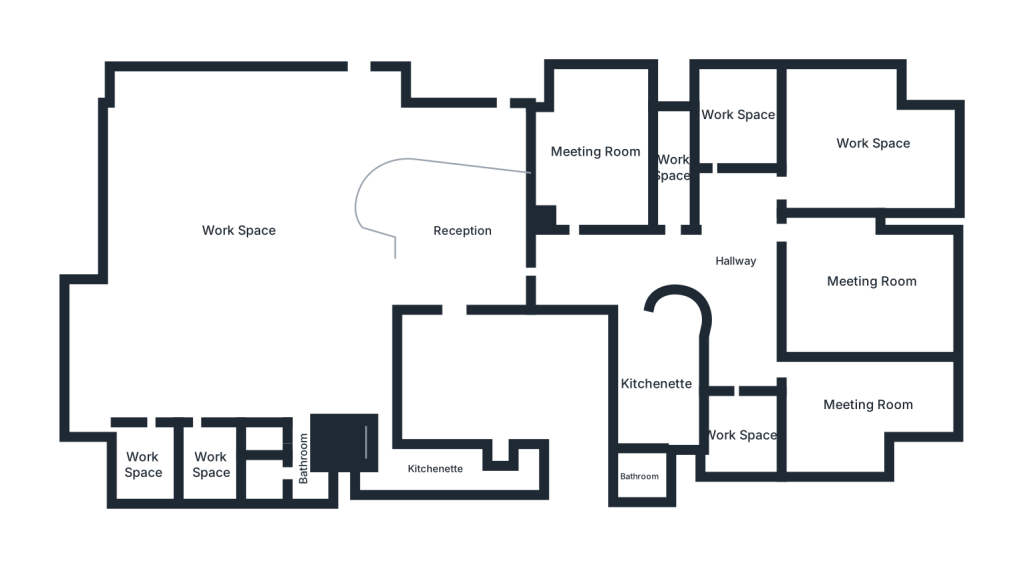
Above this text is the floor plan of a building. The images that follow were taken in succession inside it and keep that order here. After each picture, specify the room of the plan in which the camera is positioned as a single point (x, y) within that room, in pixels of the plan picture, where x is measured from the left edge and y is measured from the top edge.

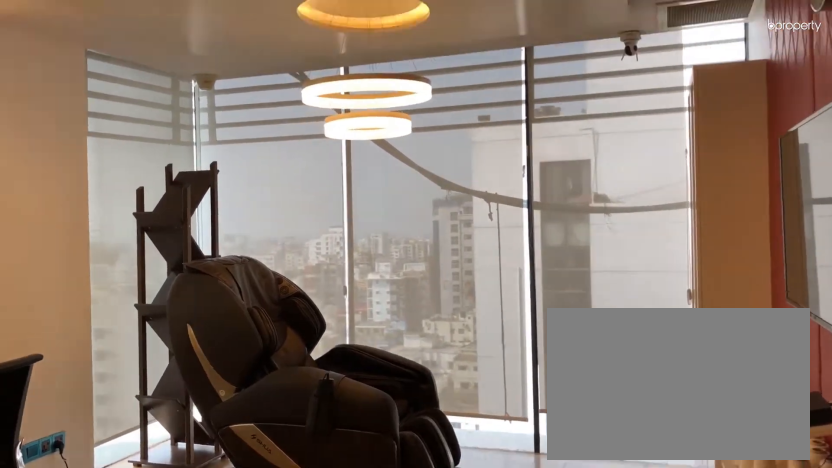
(867, 407)
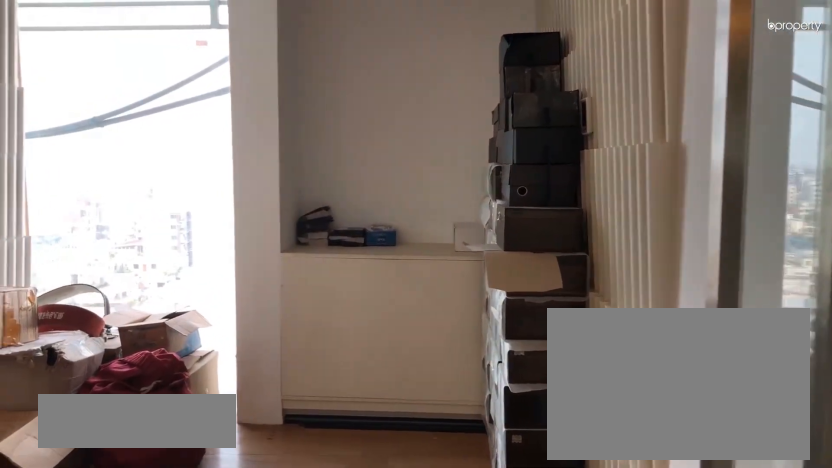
(739, 434)
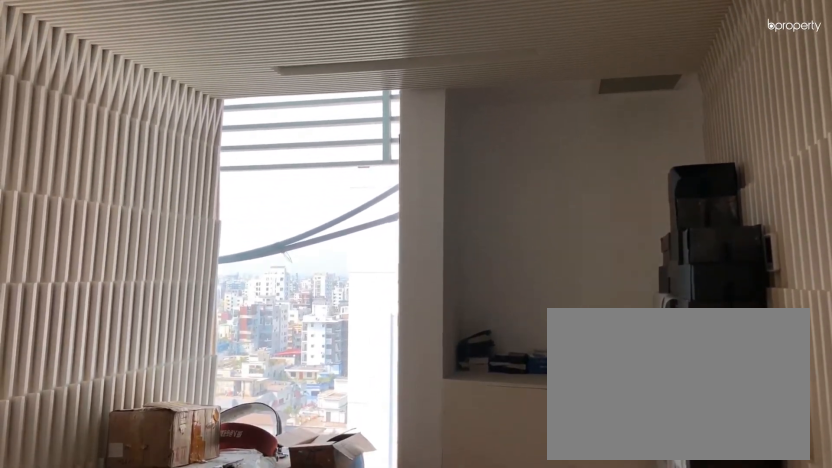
(739, 434)
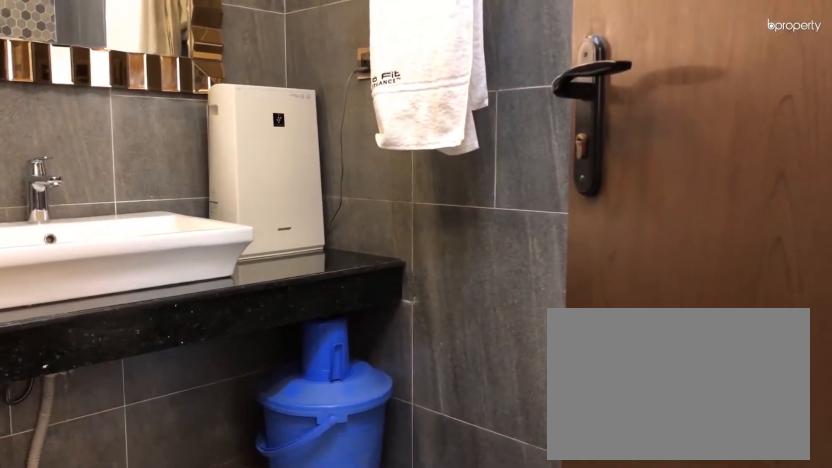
(640, 476)
